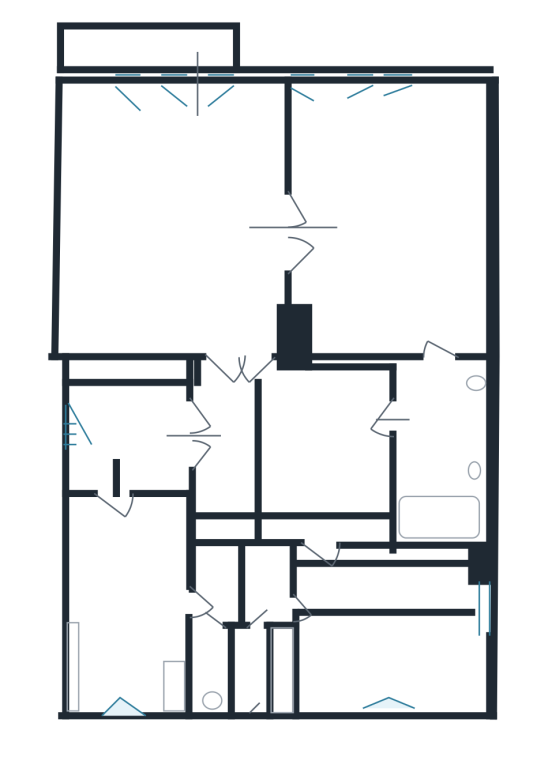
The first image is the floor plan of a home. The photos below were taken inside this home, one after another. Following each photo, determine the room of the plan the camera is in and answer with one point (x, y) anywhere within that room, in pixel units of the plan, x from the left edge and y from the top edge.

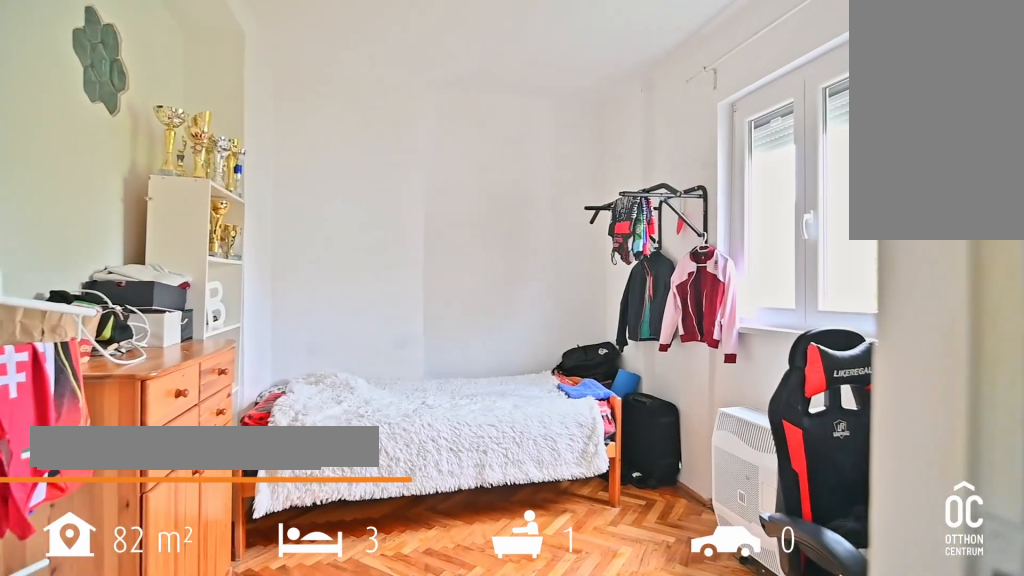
(388, 628)
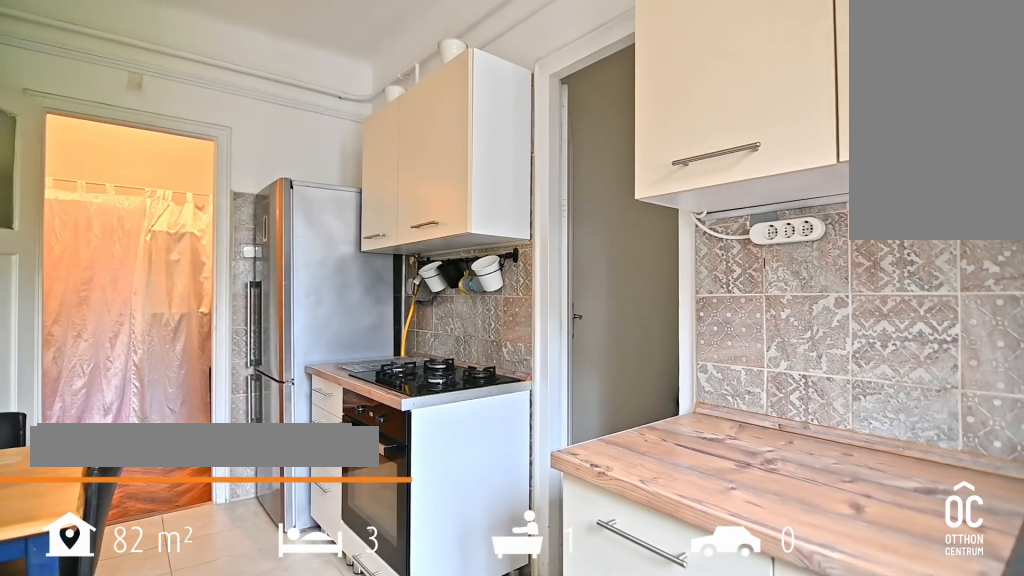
(128, 599)
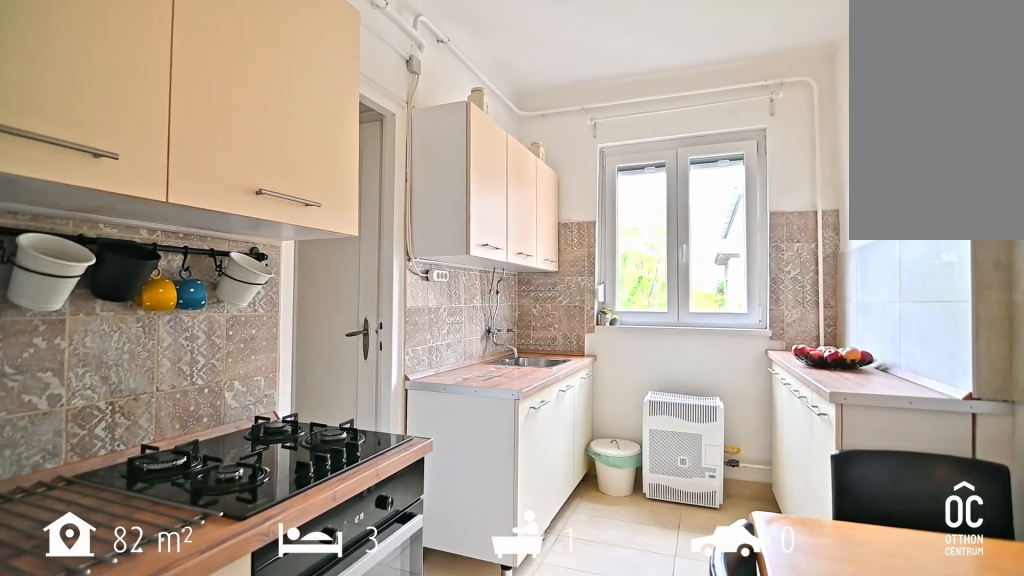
(128, 598)
